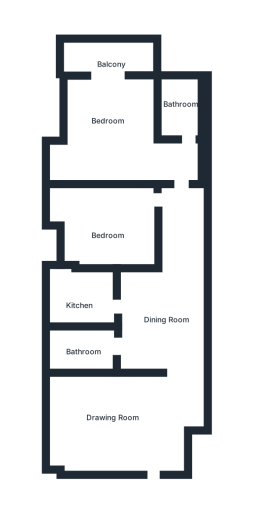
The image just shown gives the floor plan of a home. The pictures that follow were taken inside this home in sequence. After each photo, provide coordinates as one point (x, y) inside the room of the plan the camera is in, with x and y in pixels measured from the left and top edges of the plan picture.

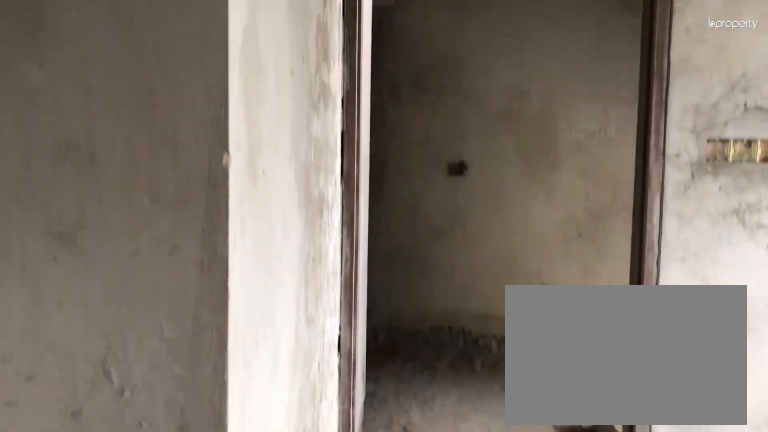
(110, 415)
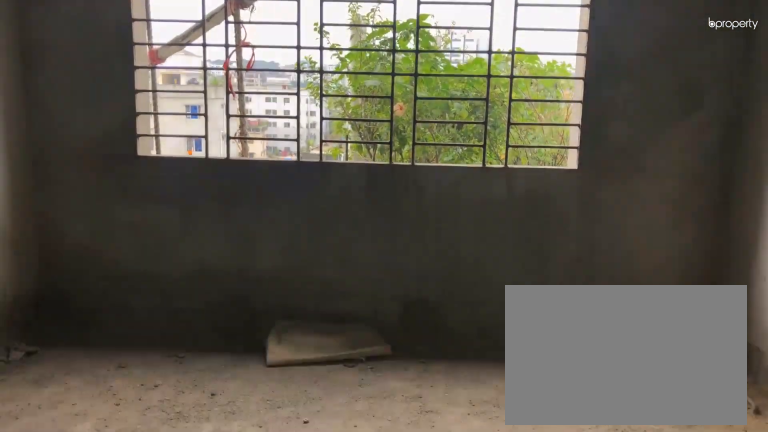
(110, 415)
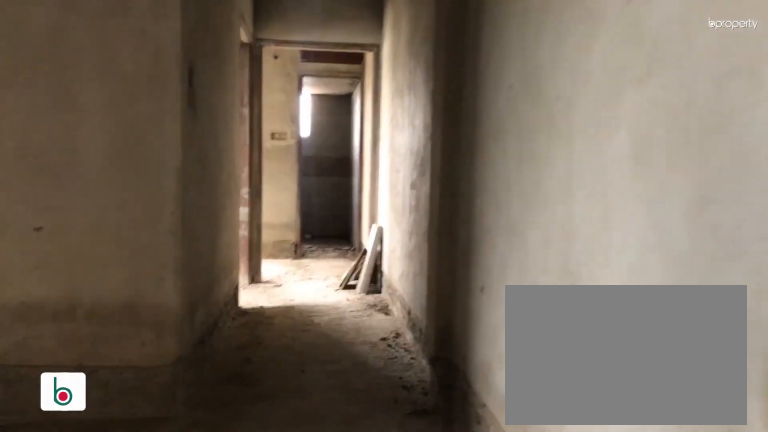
(149, 325)
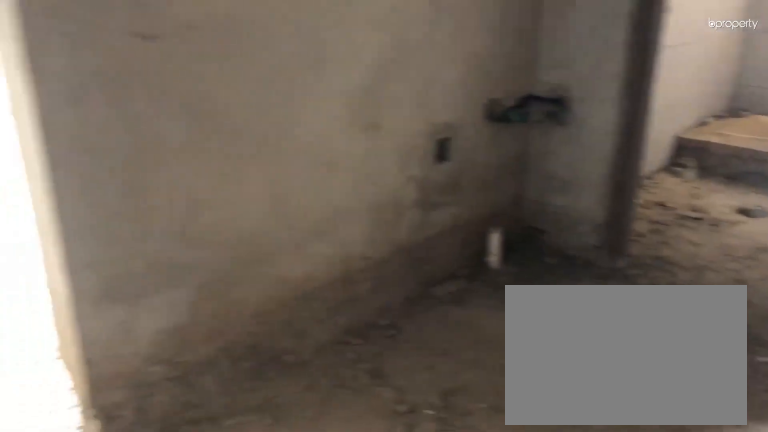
(149, 325)
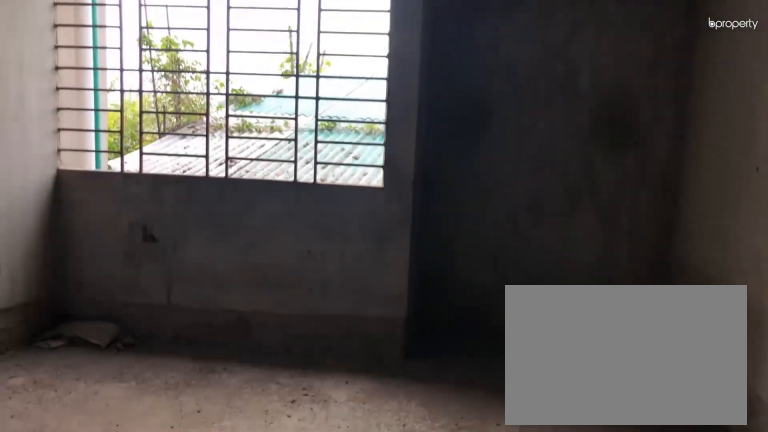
(118, 217)
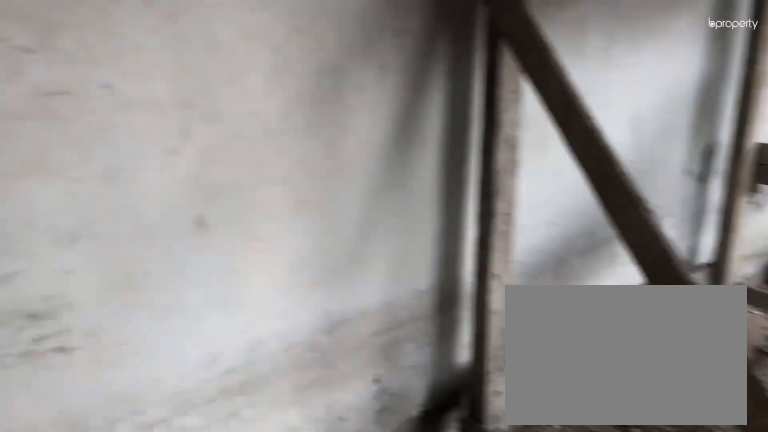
(113, 131)
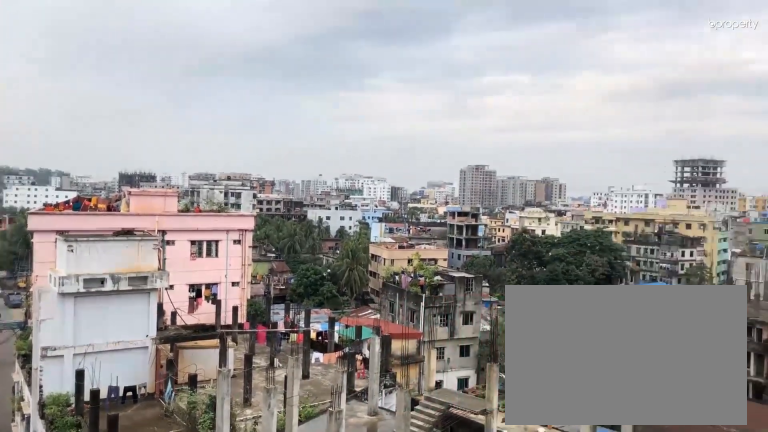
(105, 66)
